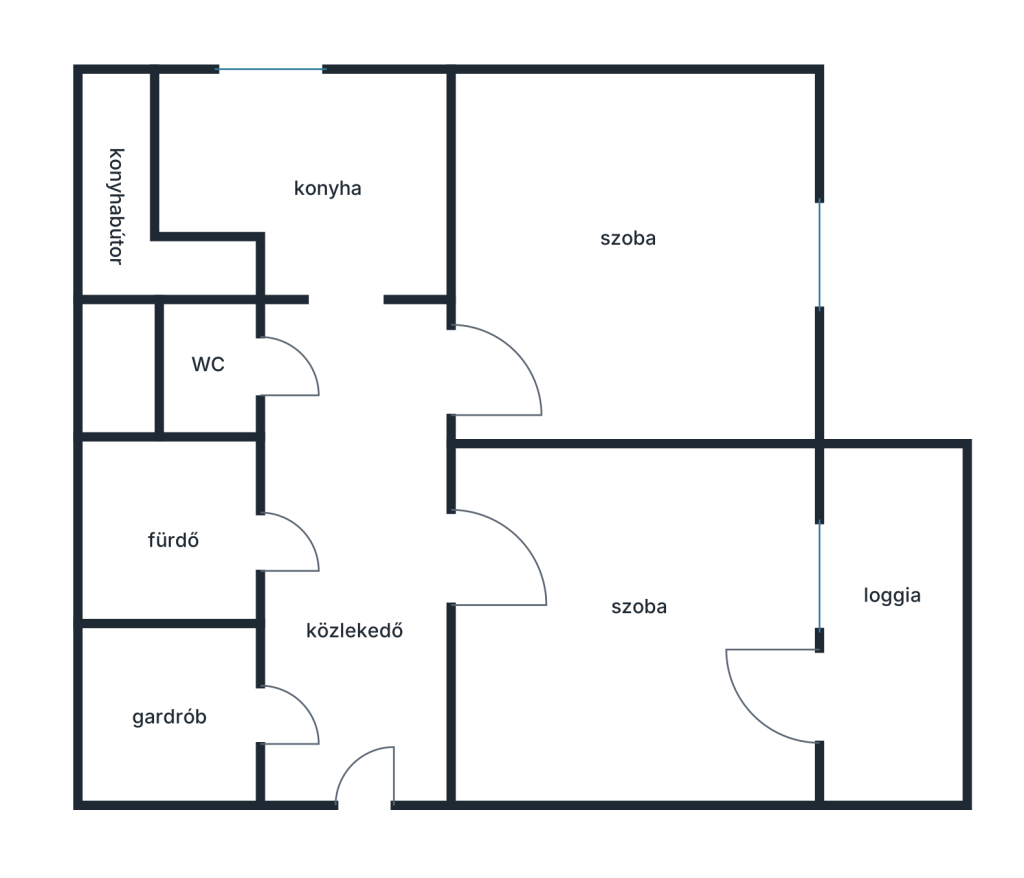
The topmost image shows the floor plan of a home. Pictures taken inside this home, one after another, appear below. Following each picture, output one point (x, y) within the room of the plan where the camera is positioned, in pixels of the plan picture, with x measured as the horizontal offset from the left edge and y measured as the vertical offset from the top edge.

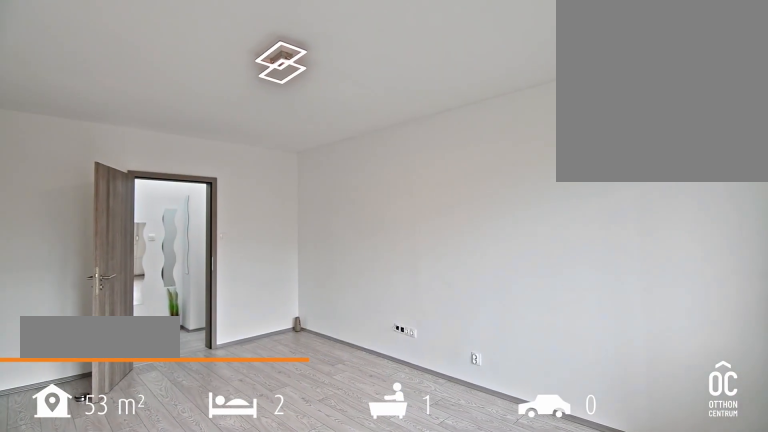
(653, 630)
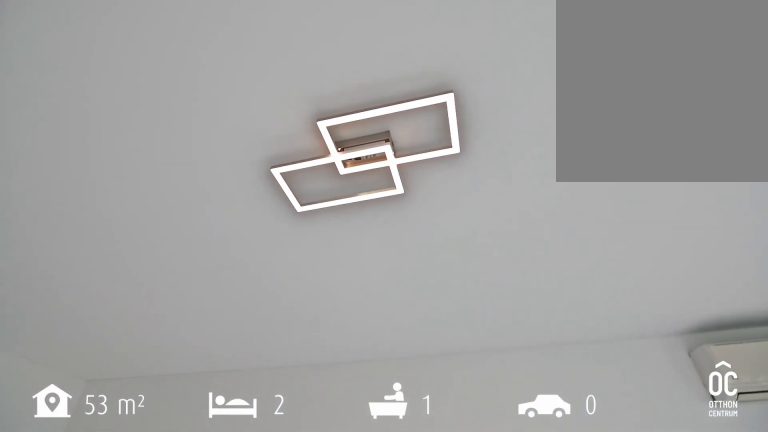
(653, 630)
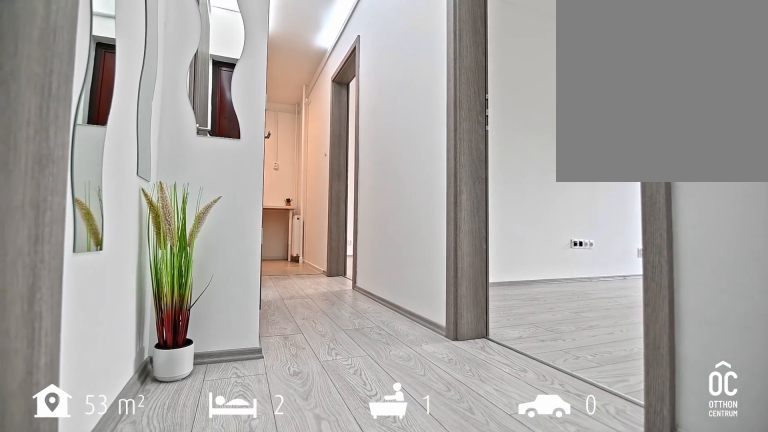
(365, 717)
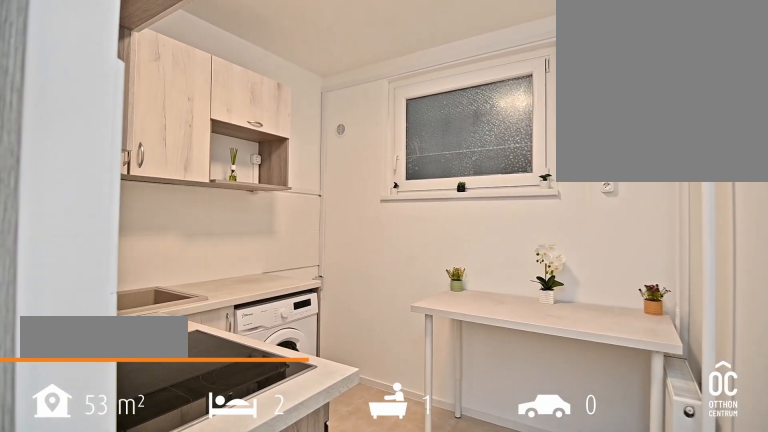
(272, 191)
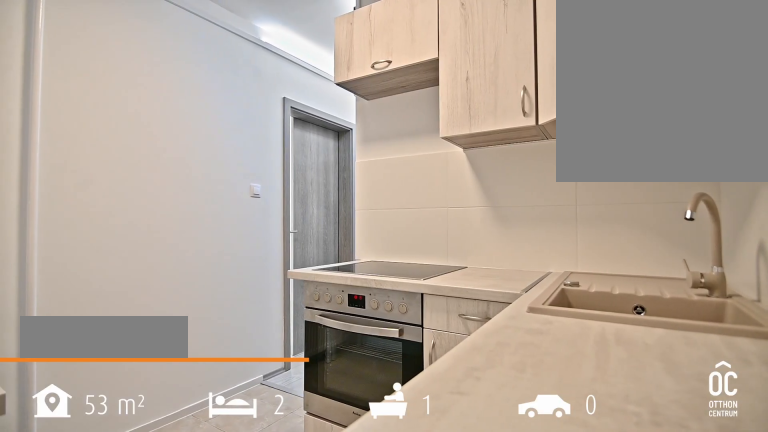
(272, 191)
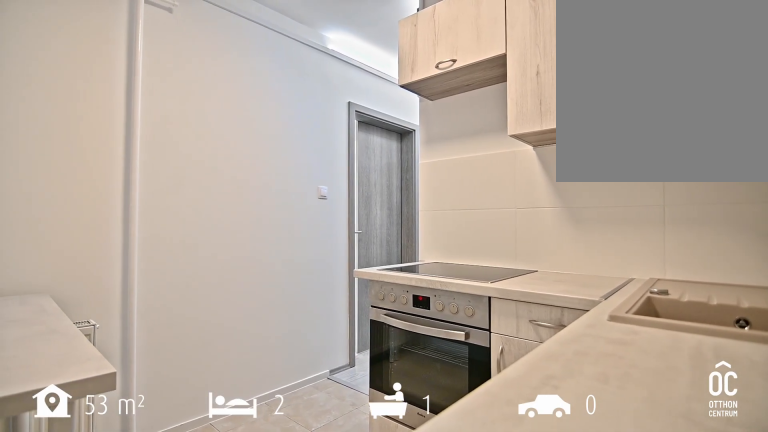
(272, 191)
